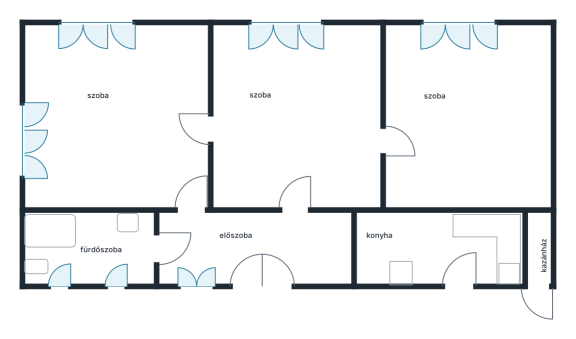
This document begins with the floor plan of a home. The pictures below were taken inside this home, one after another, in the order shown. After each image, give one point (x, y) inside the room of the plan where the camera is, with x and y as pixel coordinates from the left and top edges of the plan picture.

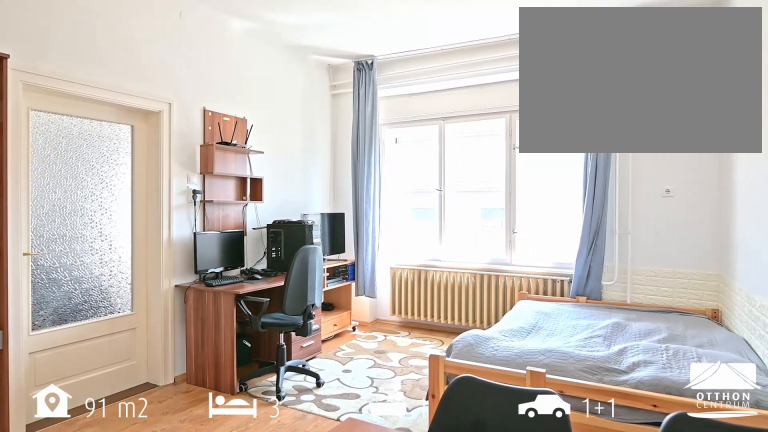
(292, 124)
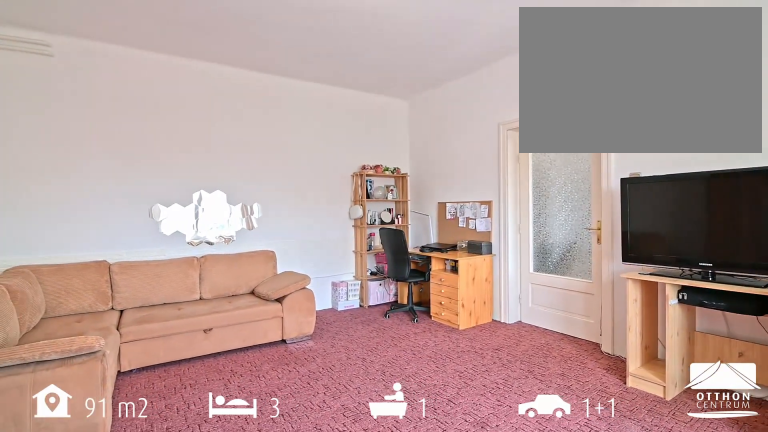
(470, 118)
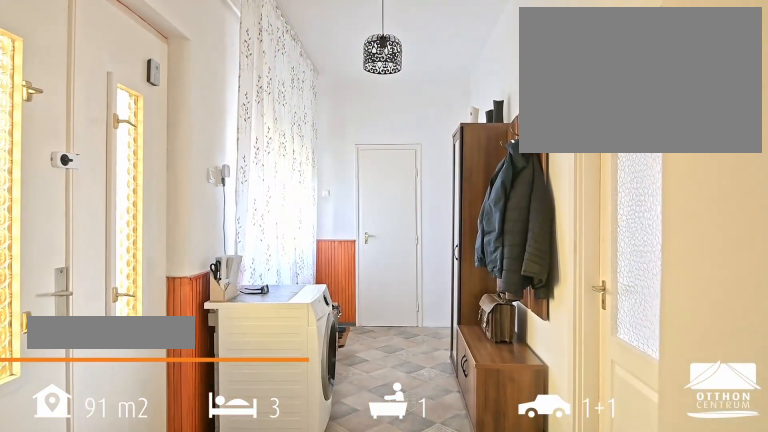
(250, 245)
